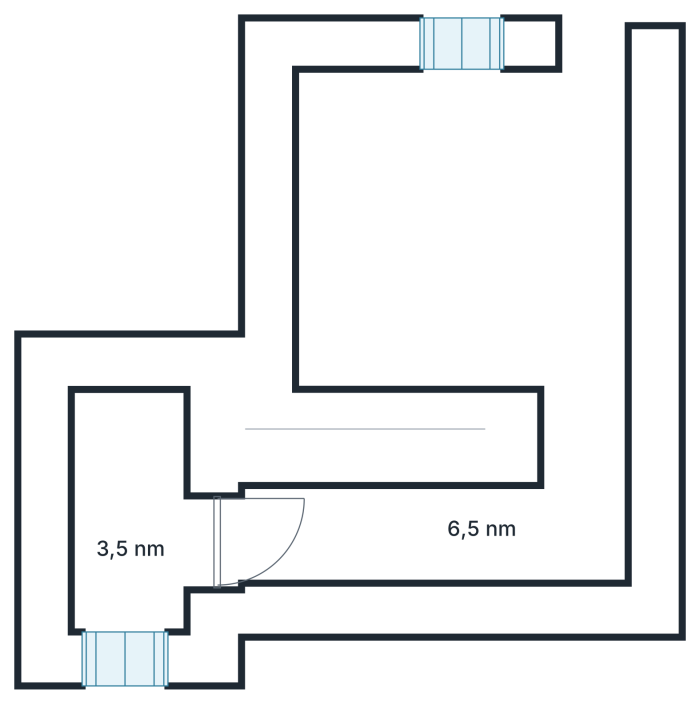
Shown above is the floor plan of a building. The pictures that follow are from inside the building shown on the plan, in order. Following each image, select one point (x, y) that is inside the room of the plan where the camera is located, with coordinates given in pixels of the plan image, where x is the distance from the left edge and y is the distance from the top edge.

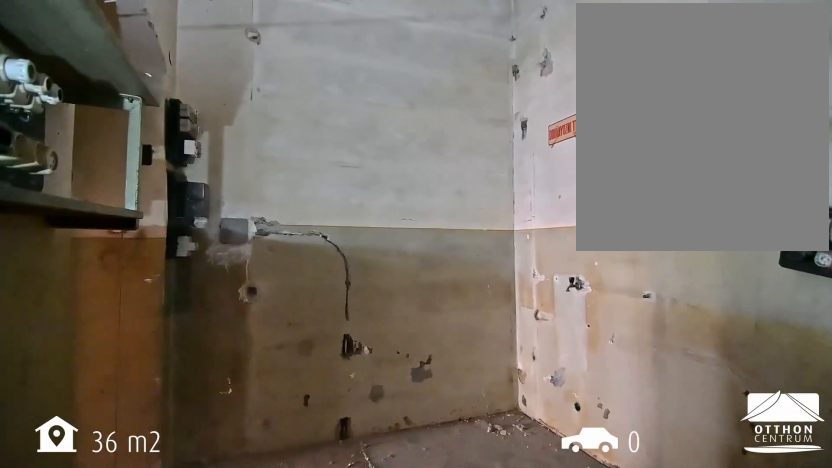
(435, 532)
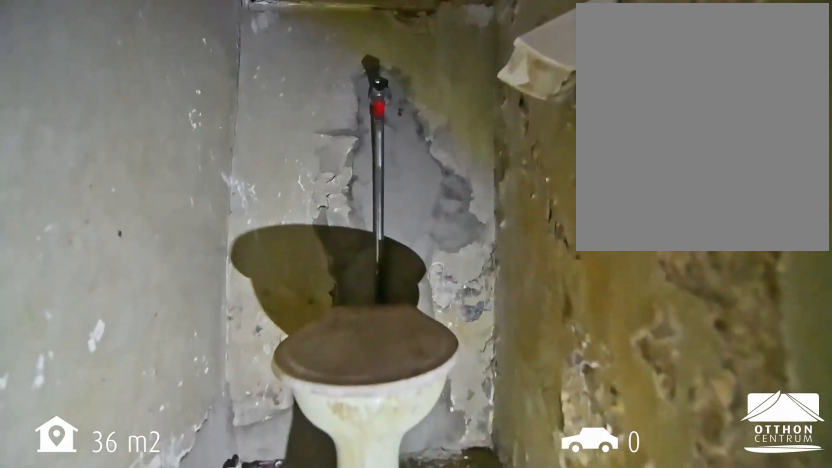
(130, 514)
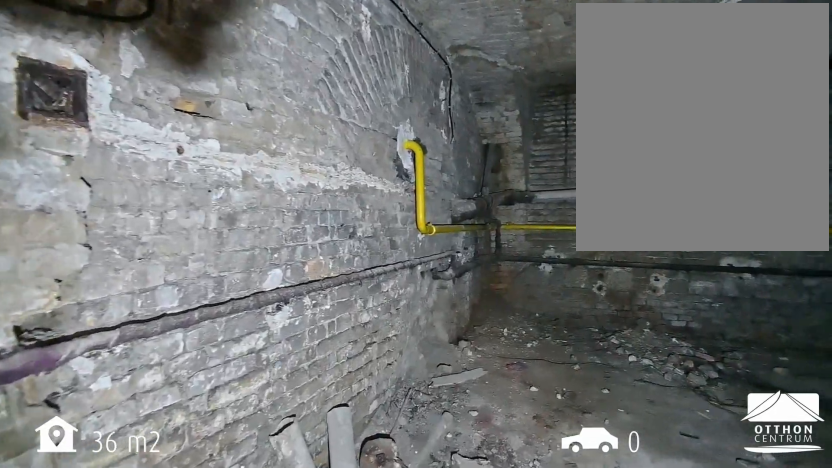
(467, 218)
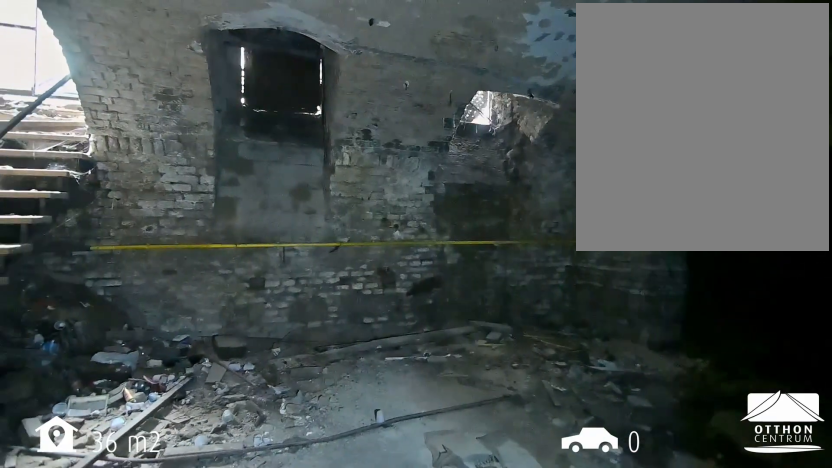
(467, 218)
